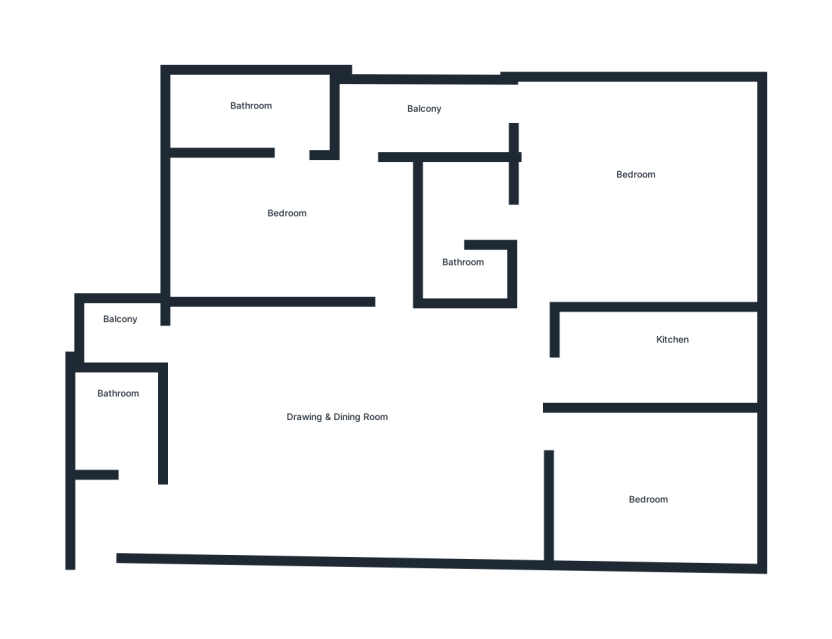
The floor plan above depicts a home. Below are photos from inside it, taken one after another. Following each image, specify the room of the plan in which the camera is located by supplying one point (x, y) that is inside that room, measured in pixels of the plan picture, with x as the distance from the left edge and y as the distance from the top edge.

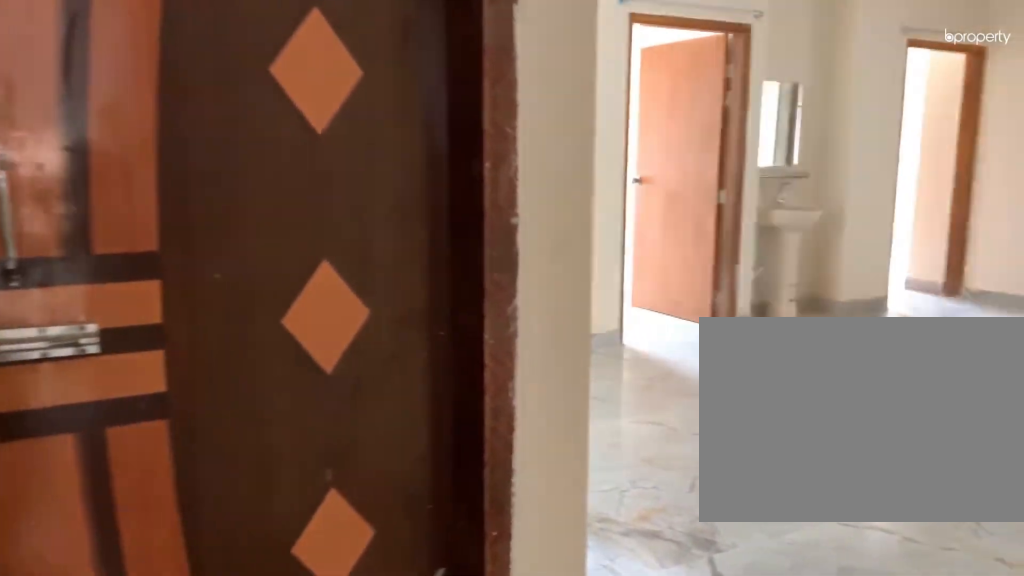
(161, 514)
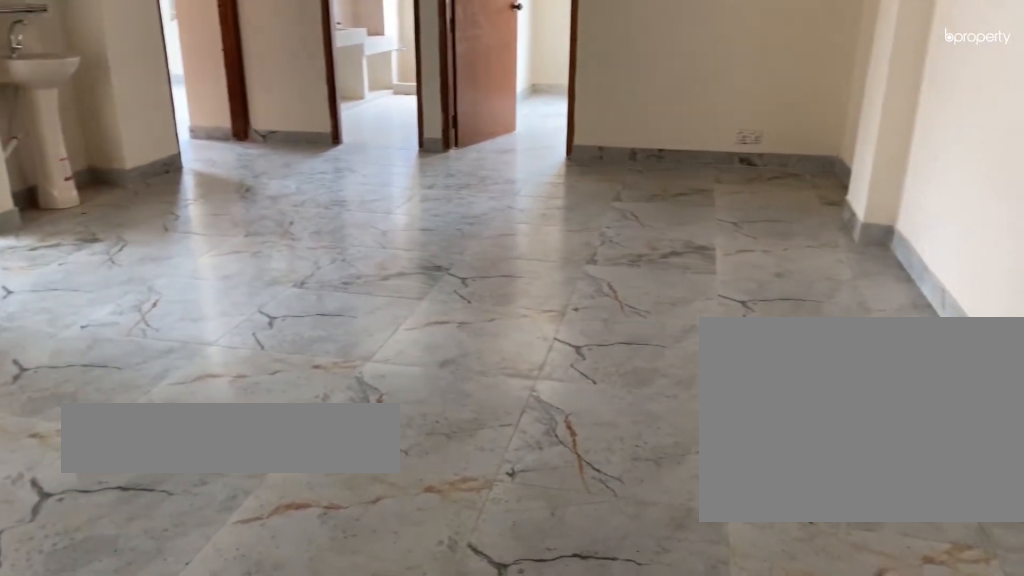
(337, 429)
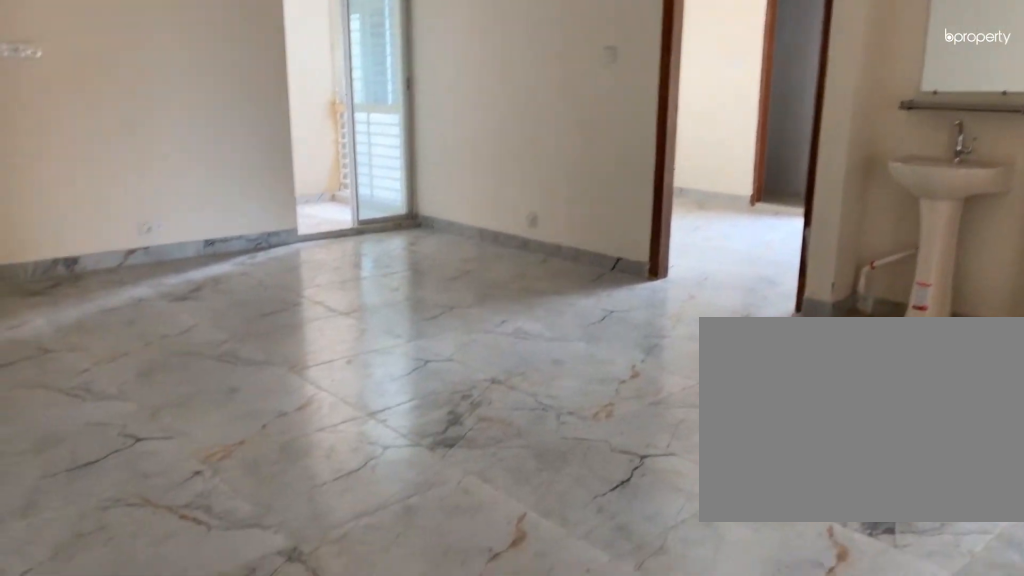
(346, 420)
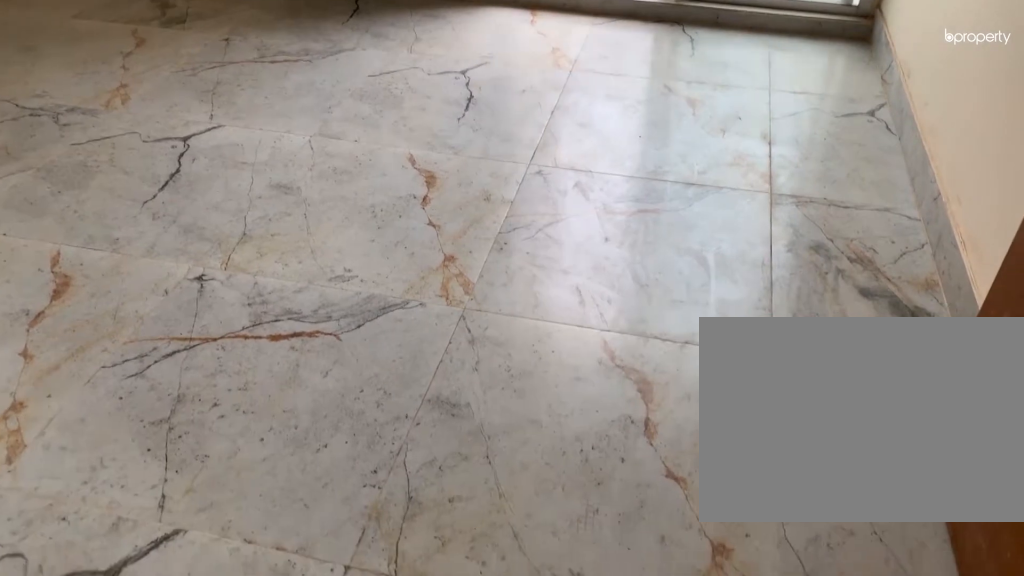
(286, 219)
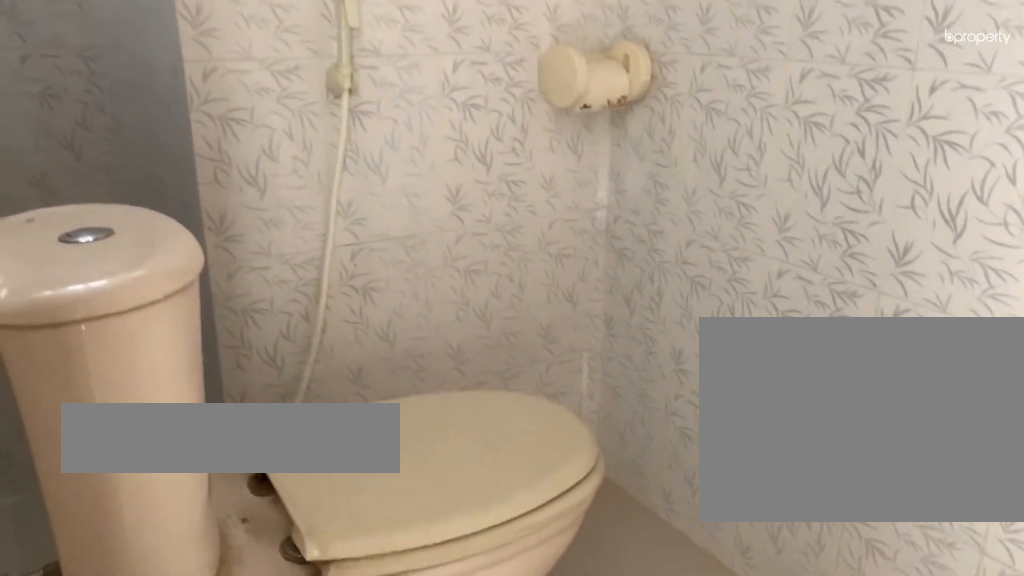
(263, 107)
